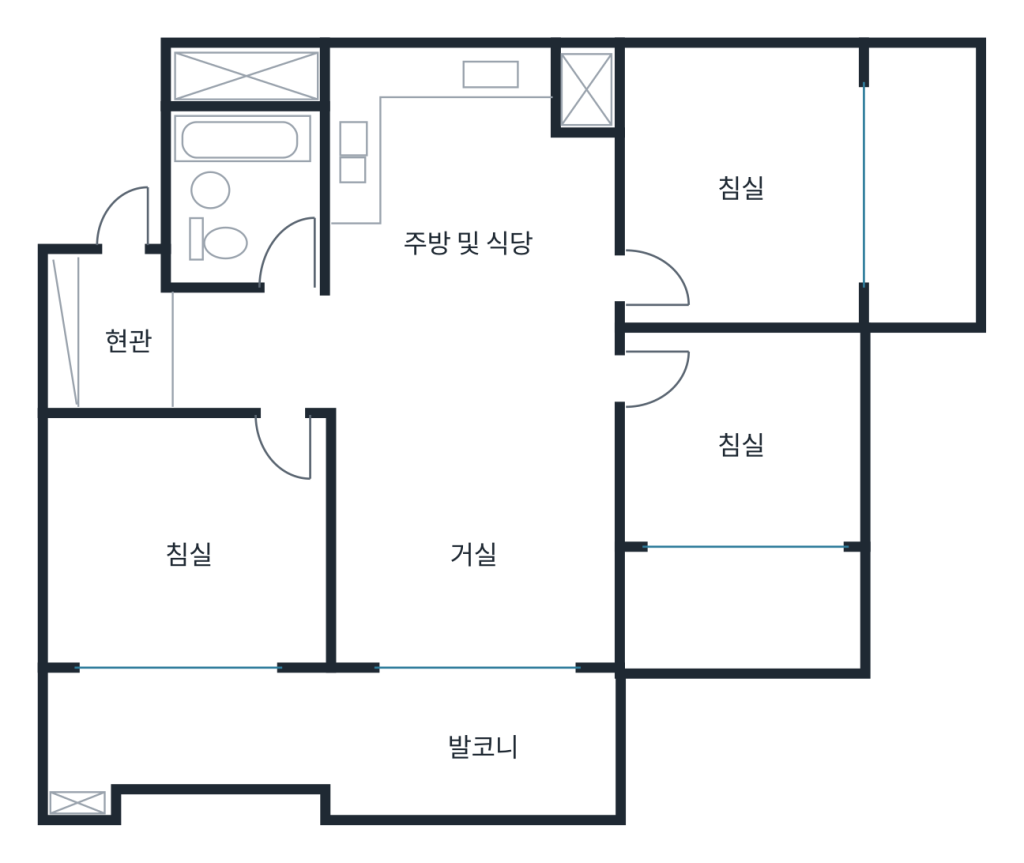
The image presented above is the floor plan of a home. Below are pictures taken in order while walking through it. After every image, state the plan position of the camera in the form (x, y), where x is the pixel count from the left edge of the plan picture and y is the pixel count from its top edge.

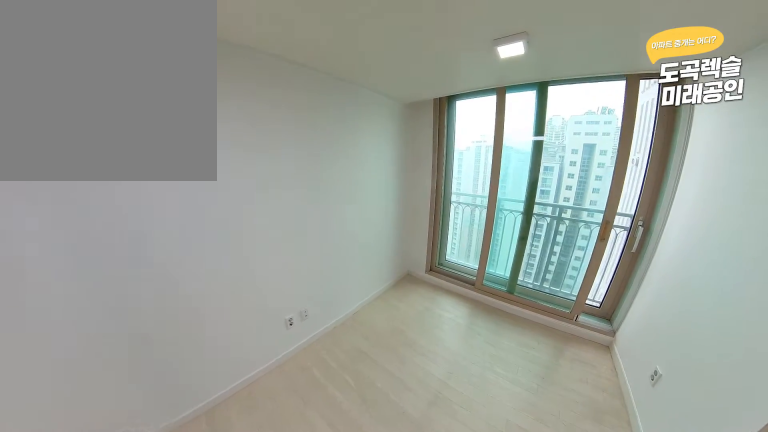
(687, 420)
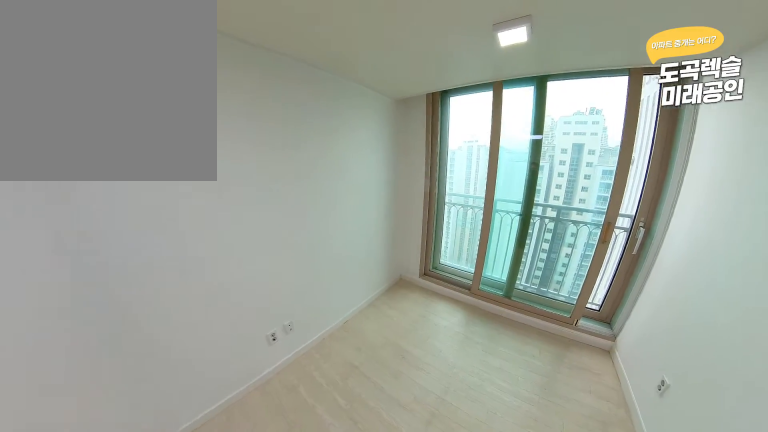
(696, 420)
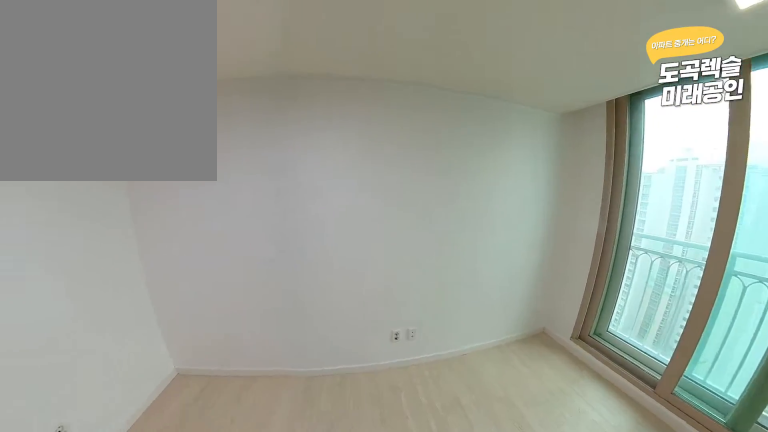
(696, 420)
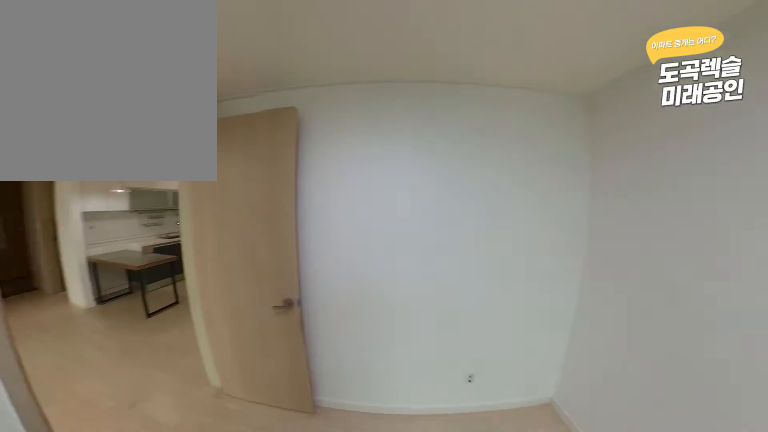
(696, 420)
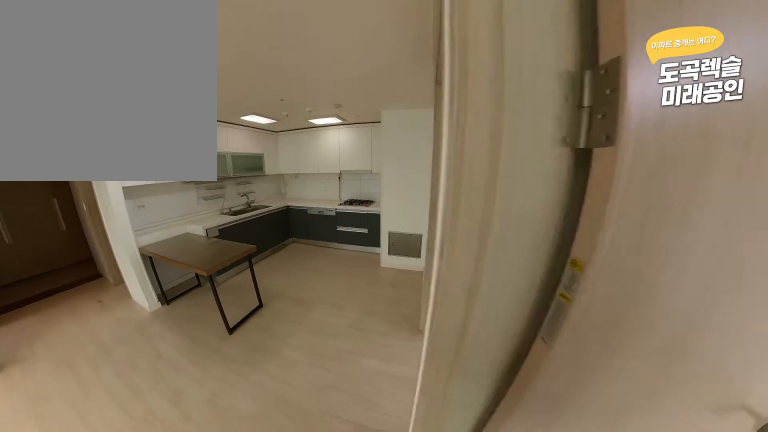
(605, 371)
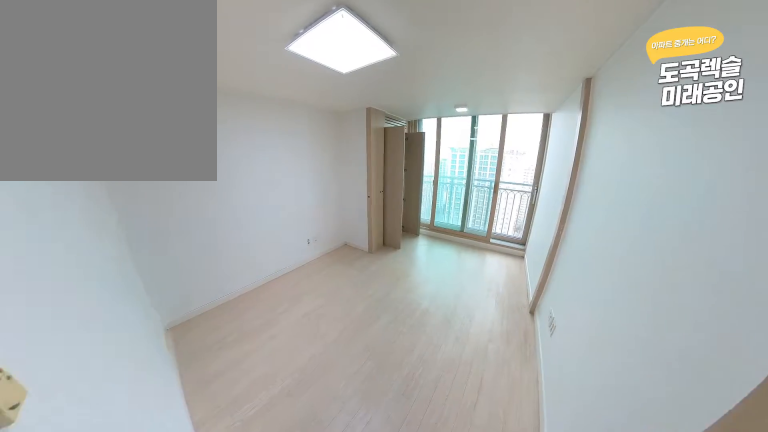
(625, 283)
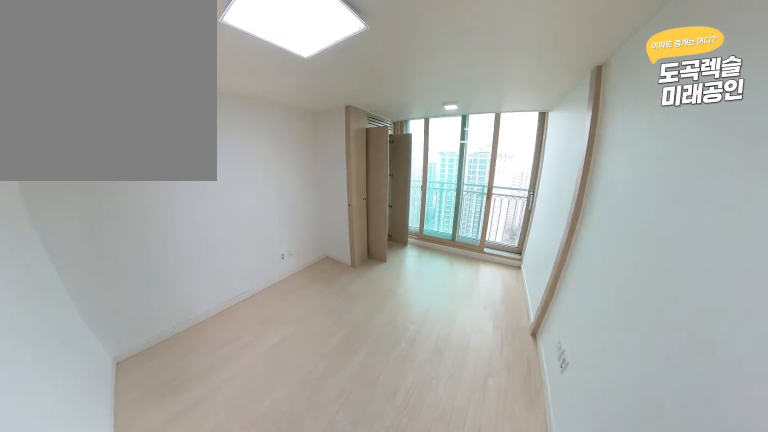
(649, 269)
